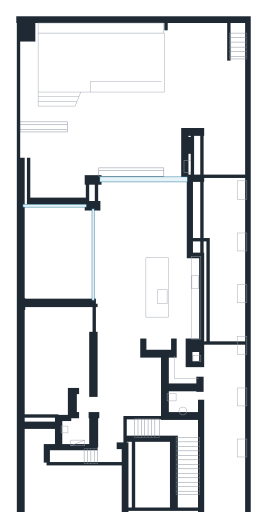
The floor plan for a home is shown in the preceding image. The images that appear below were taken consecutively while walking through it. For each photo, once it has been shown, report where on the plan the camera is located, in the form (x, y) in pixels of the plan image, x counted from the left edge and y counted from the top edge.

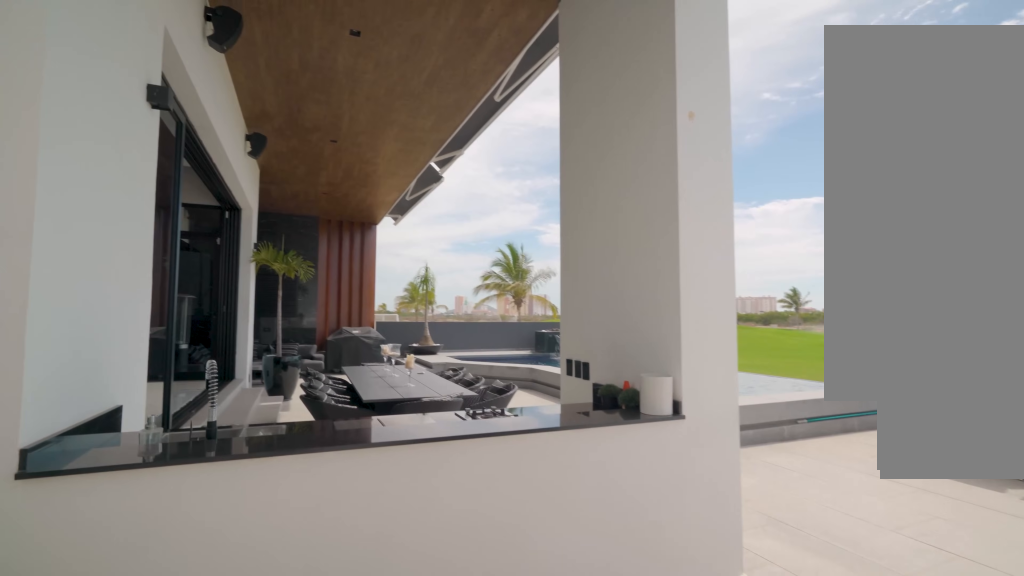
(221, 157)
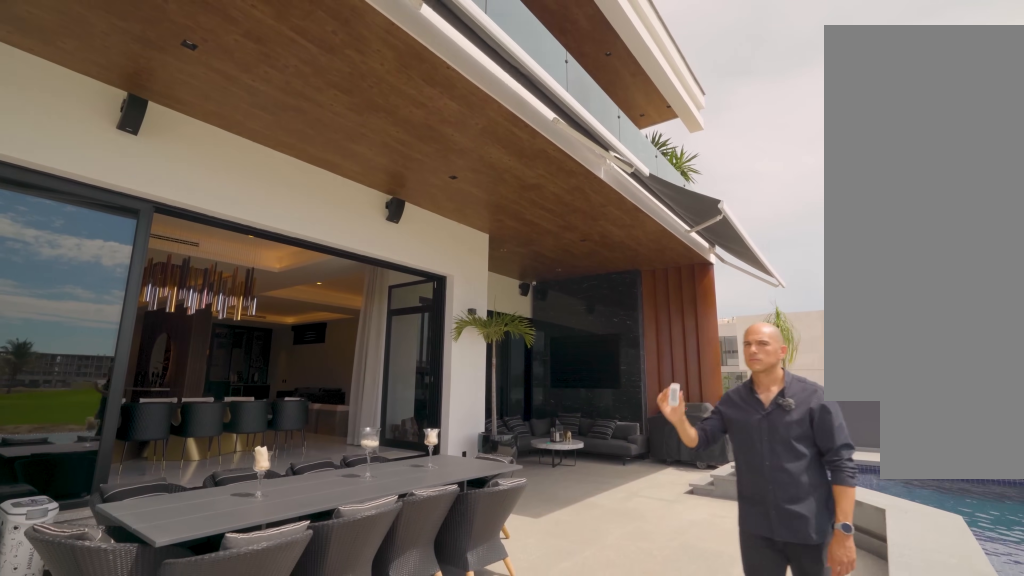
(174, 132)
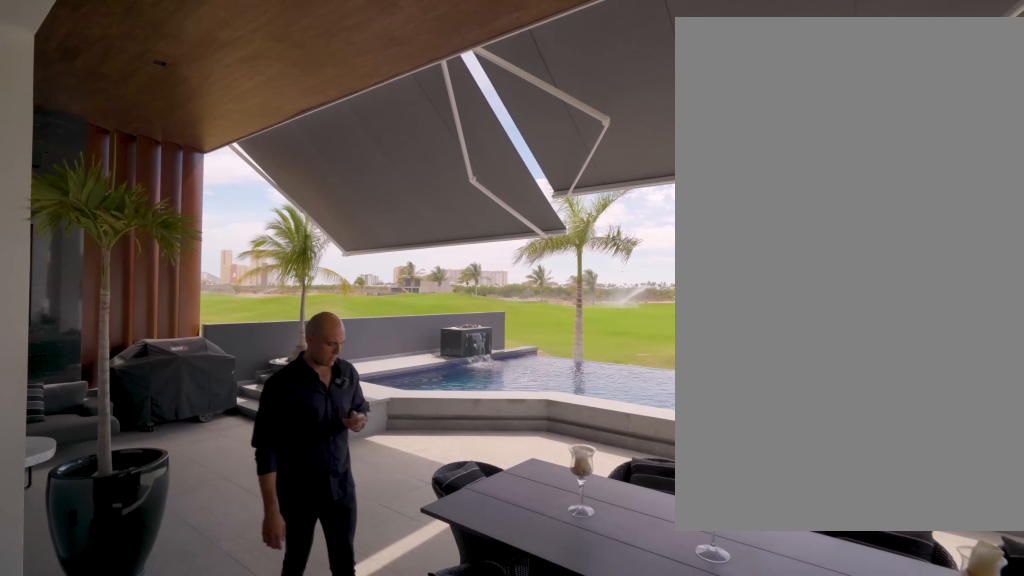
(133, 178)
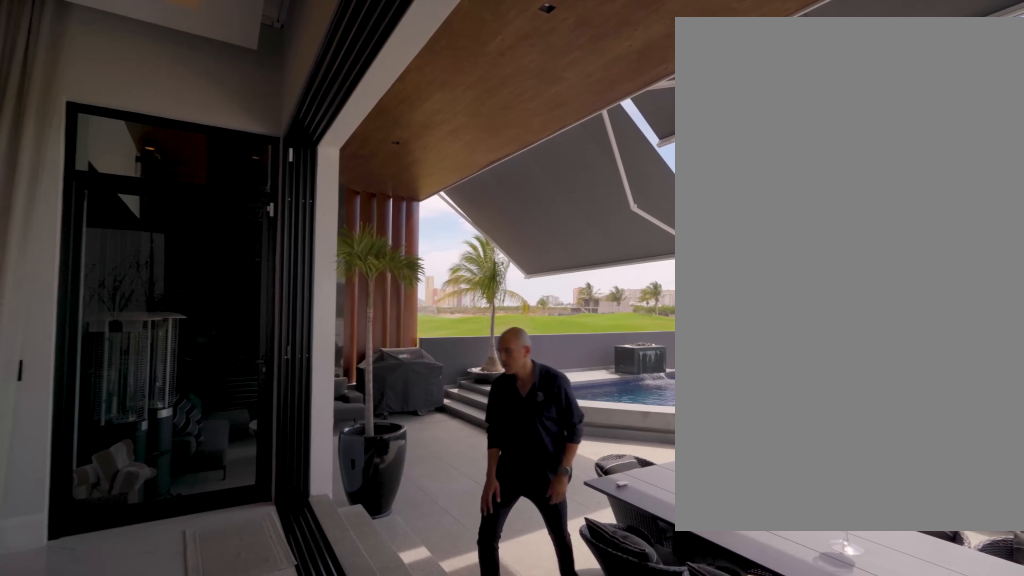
(169, 212)
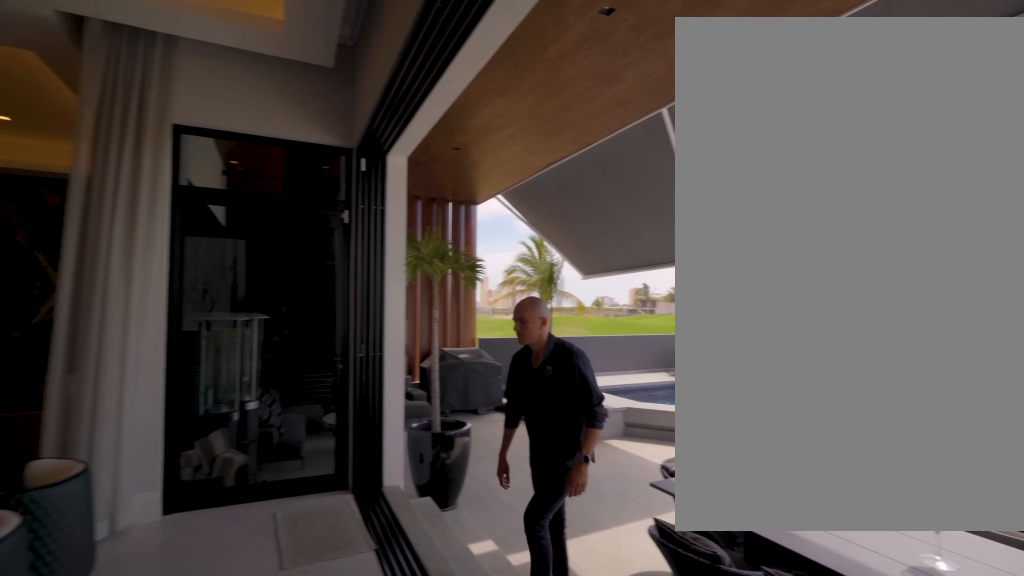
(169, 213)
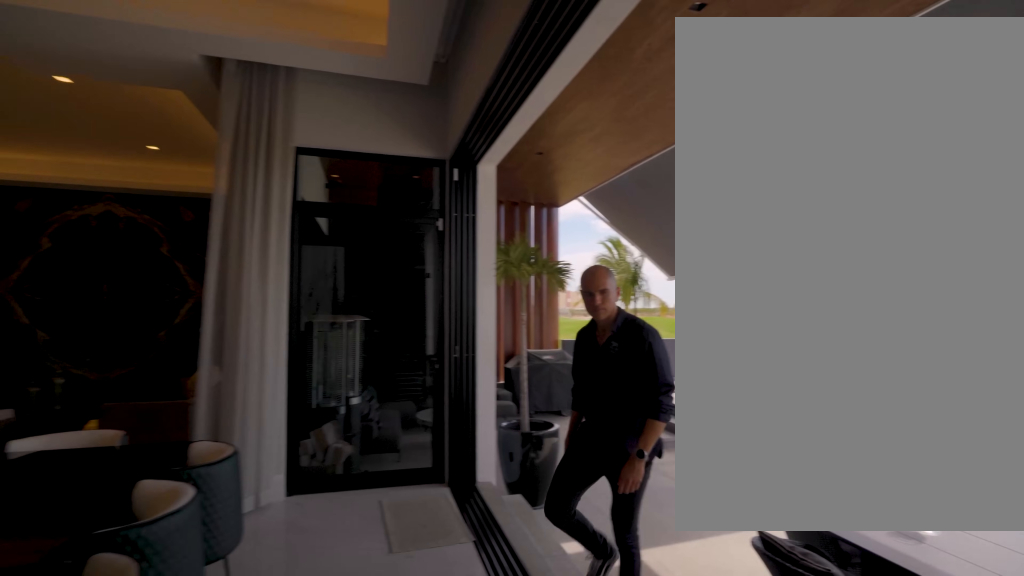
(173, 222)
